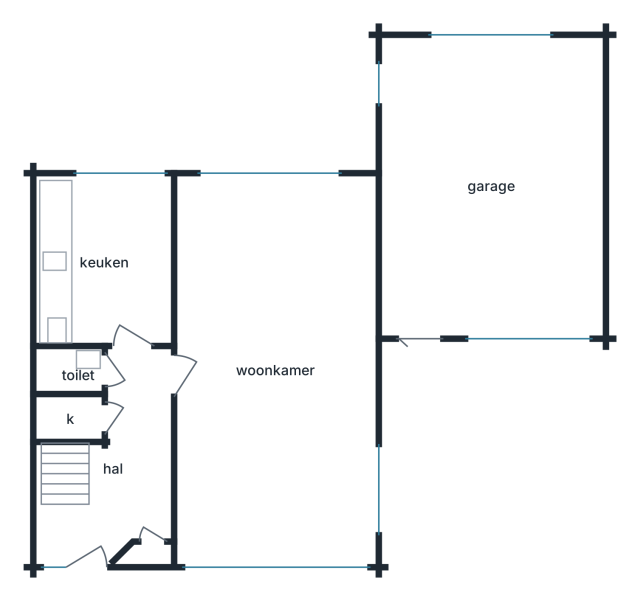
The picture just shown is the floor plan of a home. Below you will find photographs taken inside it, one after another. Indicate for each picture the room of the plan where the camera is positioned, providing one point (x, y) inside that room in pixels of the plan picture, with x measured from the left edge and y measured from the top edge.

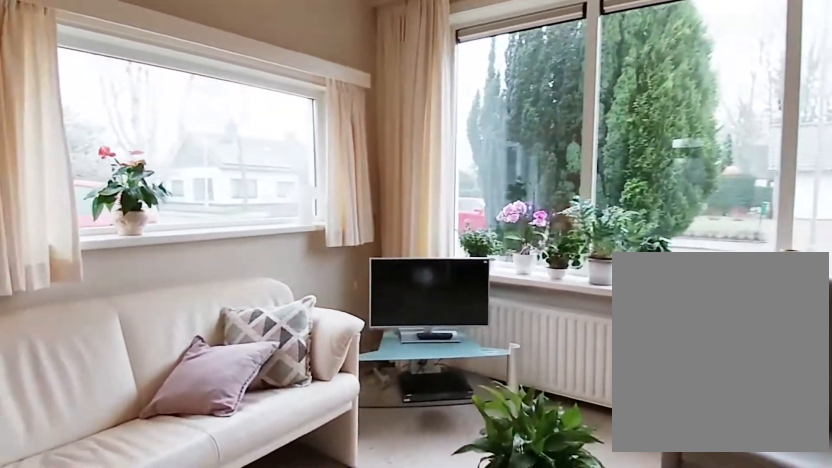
(277, 371)
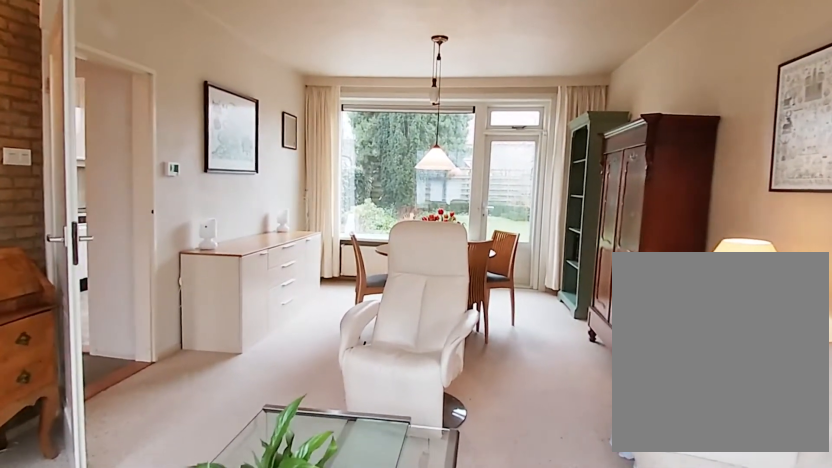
(277, 371)
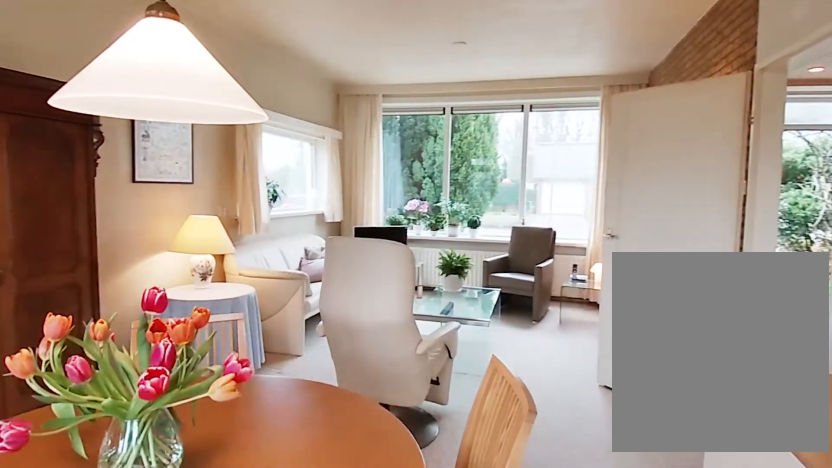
(277, 371)
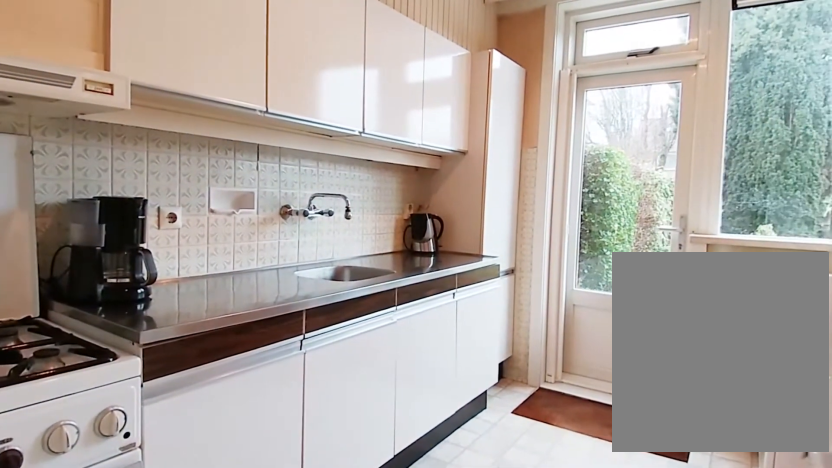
(120, 262)
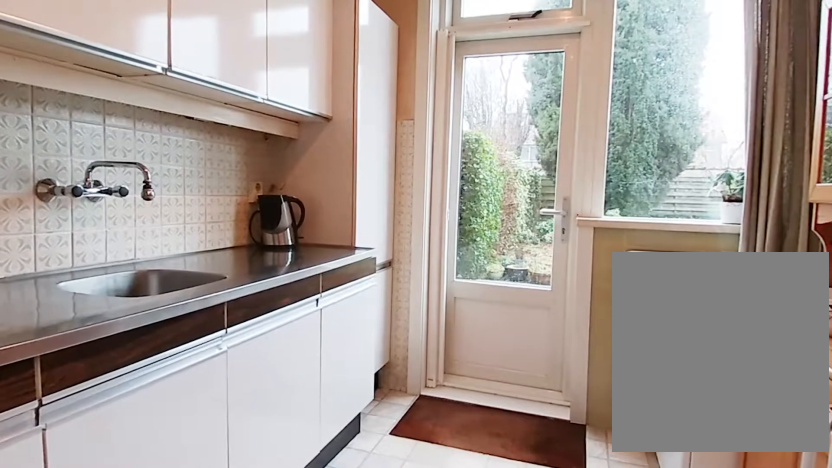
(104, 264)
